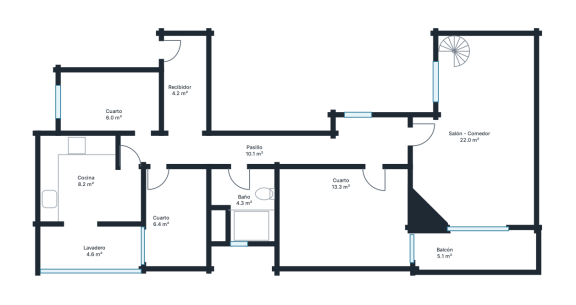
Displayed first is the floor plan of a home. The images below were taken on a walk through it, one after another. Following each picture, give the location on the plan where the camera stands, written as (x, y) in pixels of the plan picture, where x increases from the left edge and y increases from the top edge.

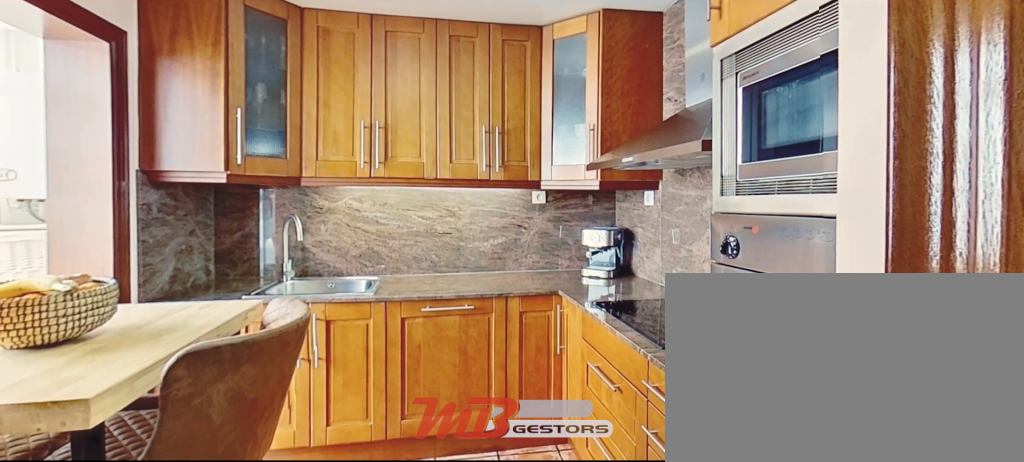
(129, 179)
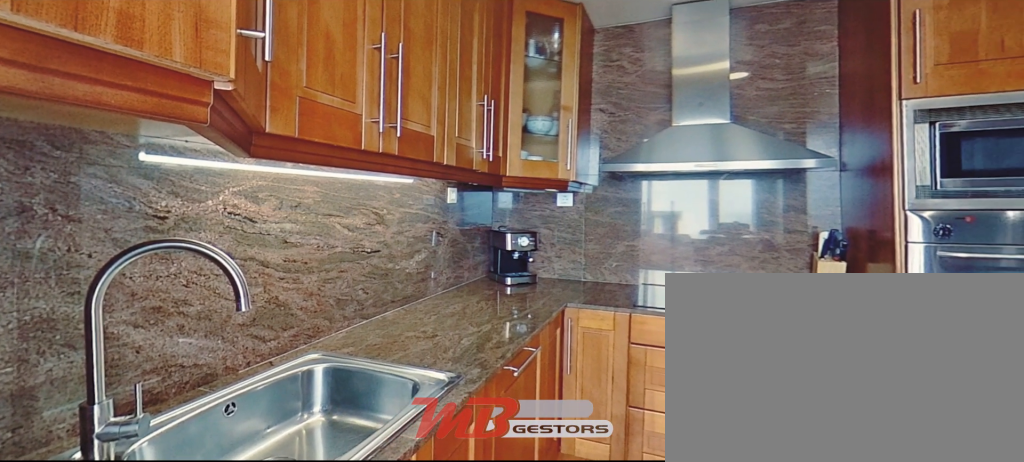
(73, 216)
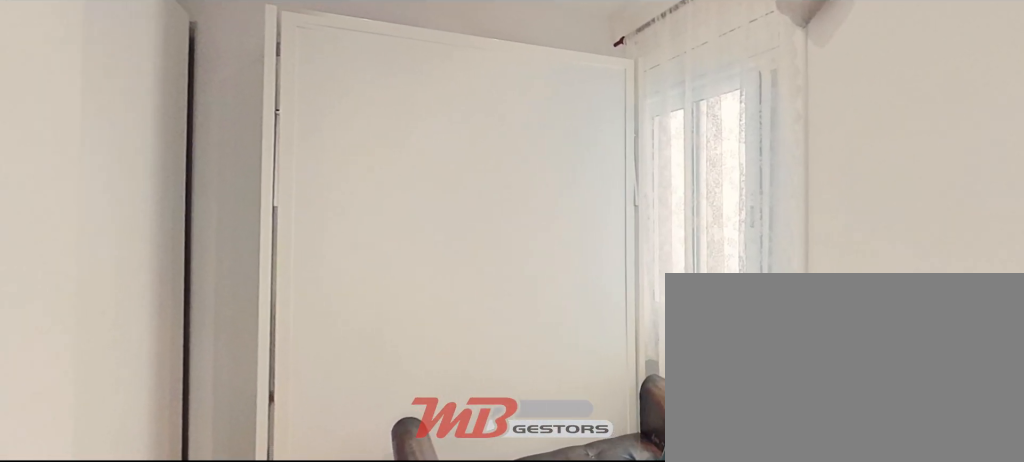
(163, 180)
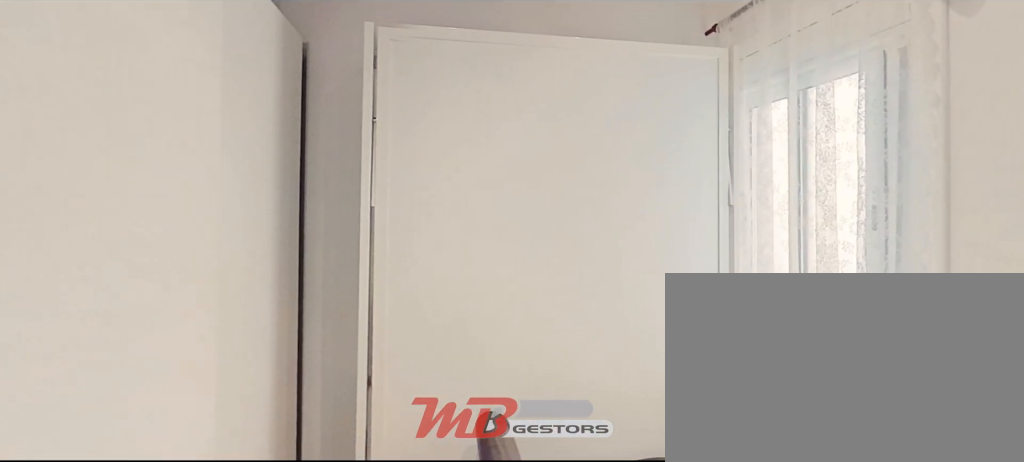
(163, 180)
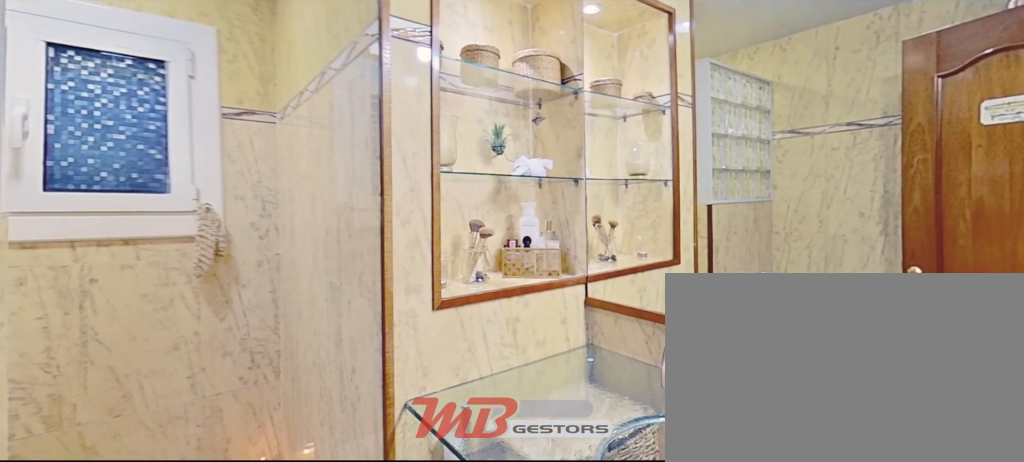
(235, 177)
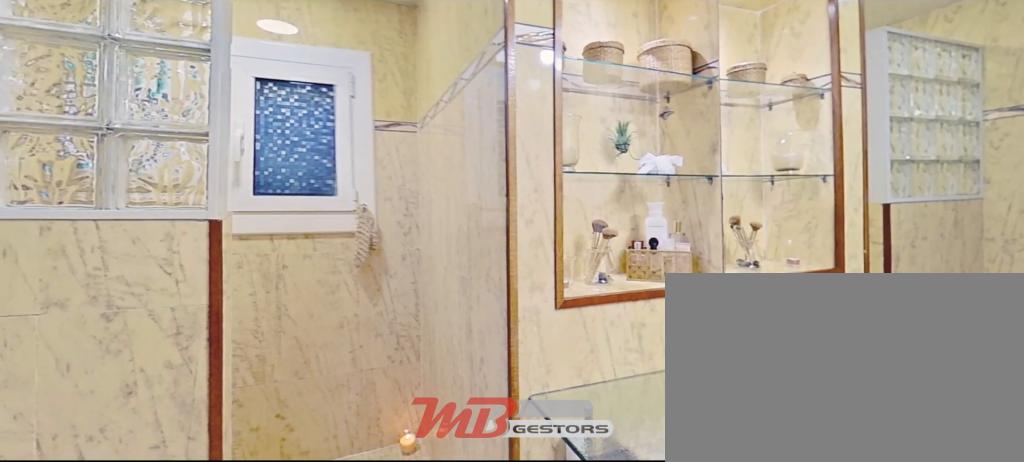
(235, 177)
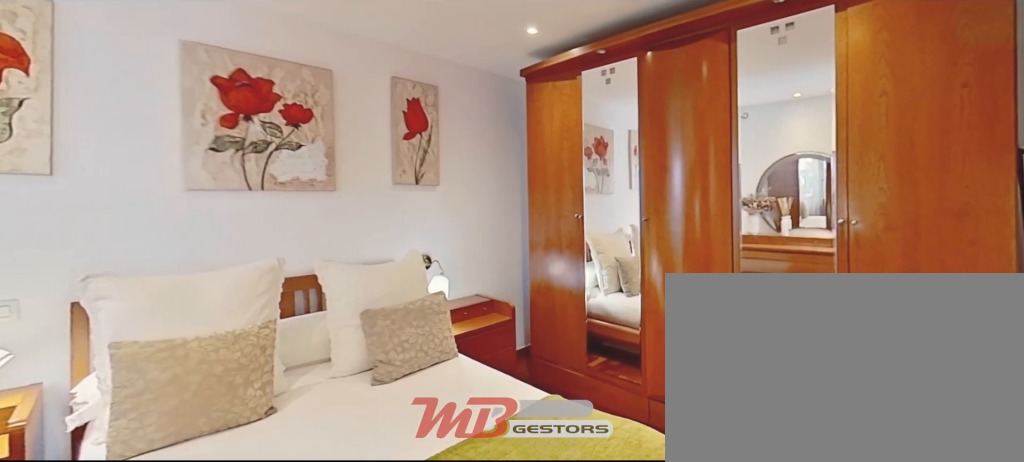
(372, 176)
